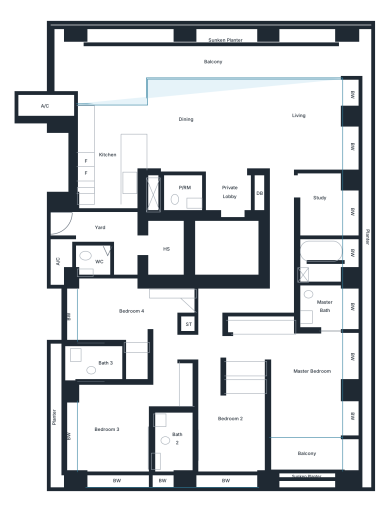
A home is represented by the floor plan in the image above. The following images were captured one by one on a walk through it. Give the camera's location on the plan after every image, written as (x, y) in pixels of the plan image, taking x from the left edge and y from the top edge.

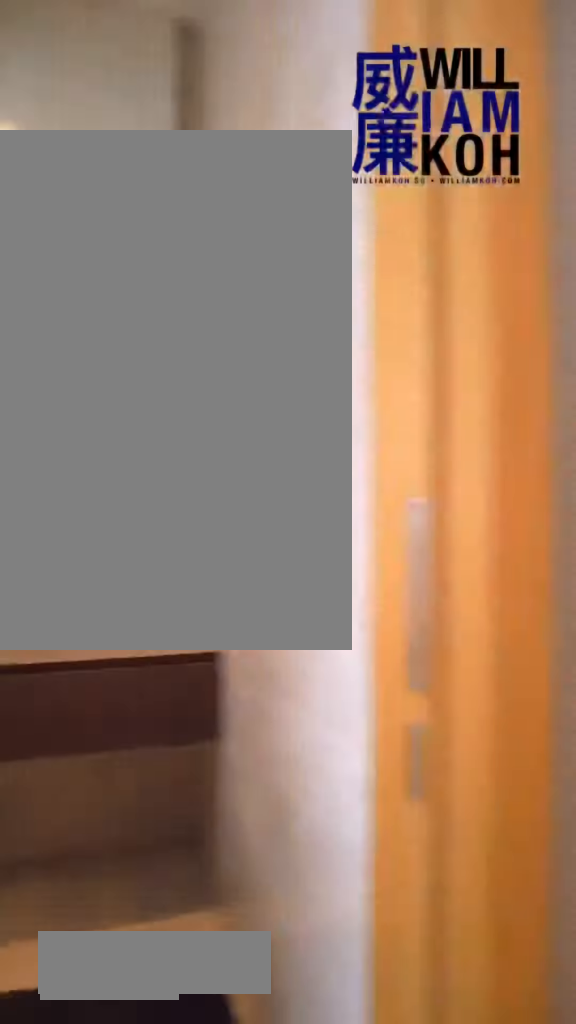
(207, 426)
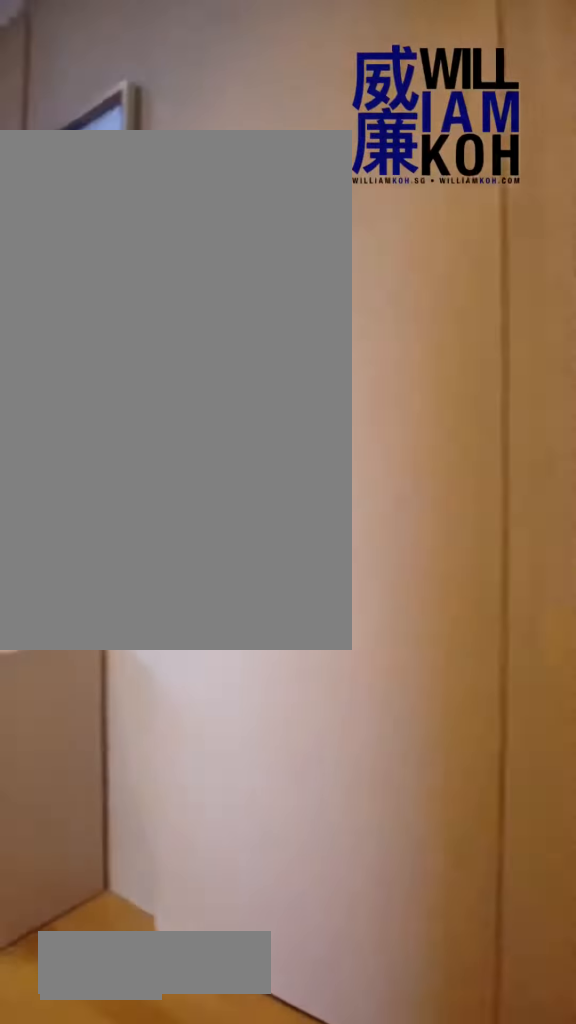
(150, 317)
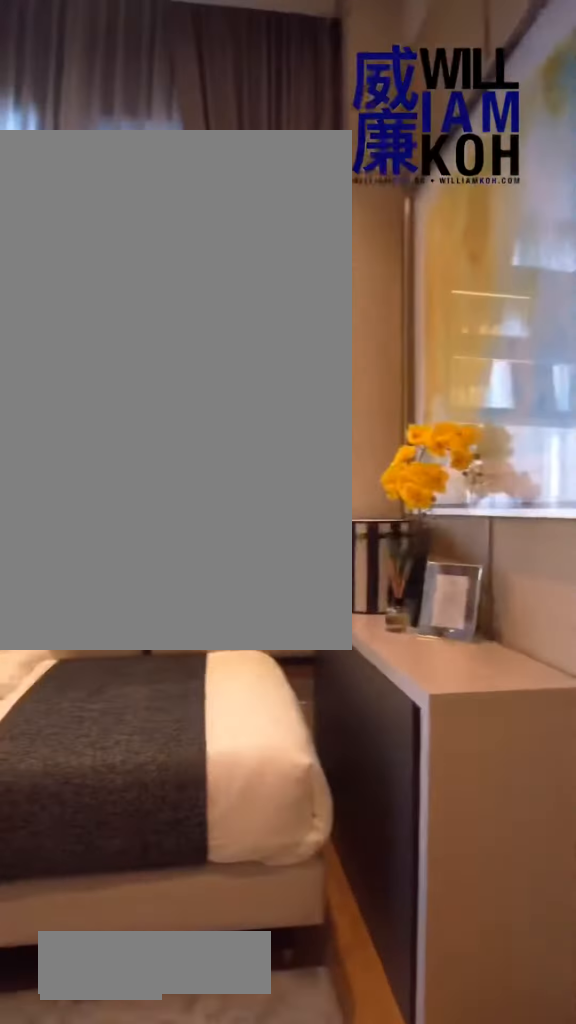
(138, 317)
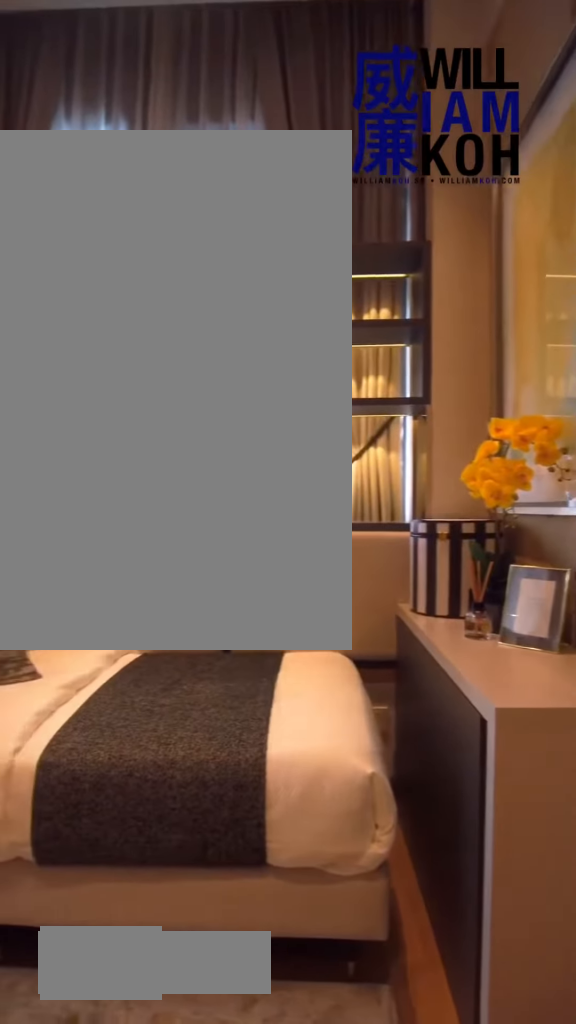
(138, 317)
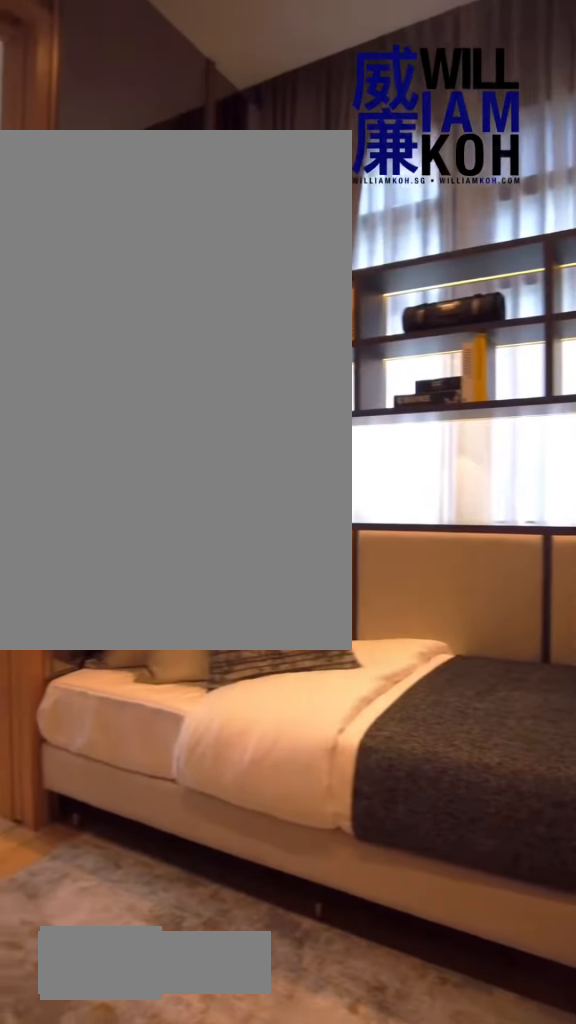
(138, 317)
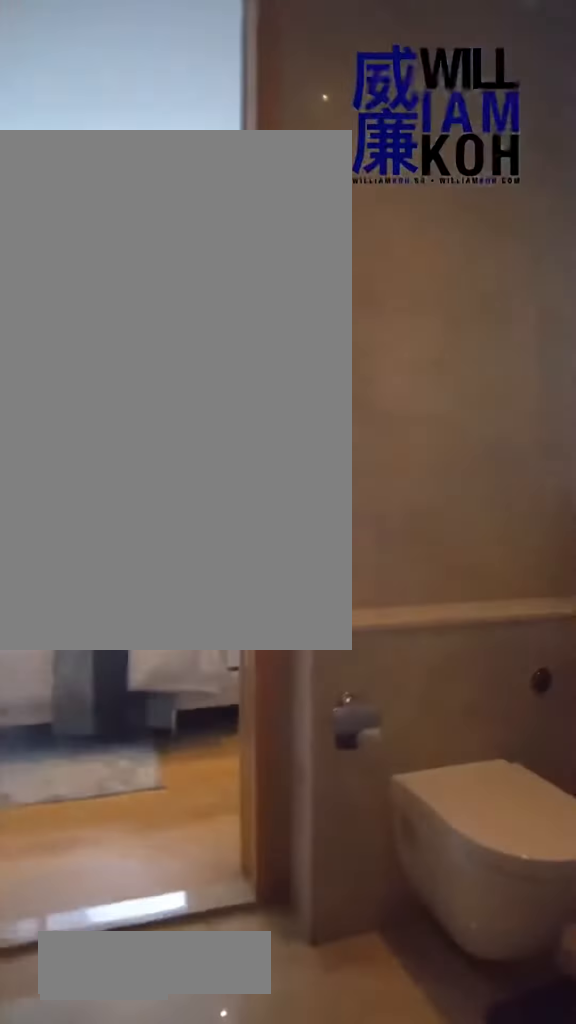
(113, 341)
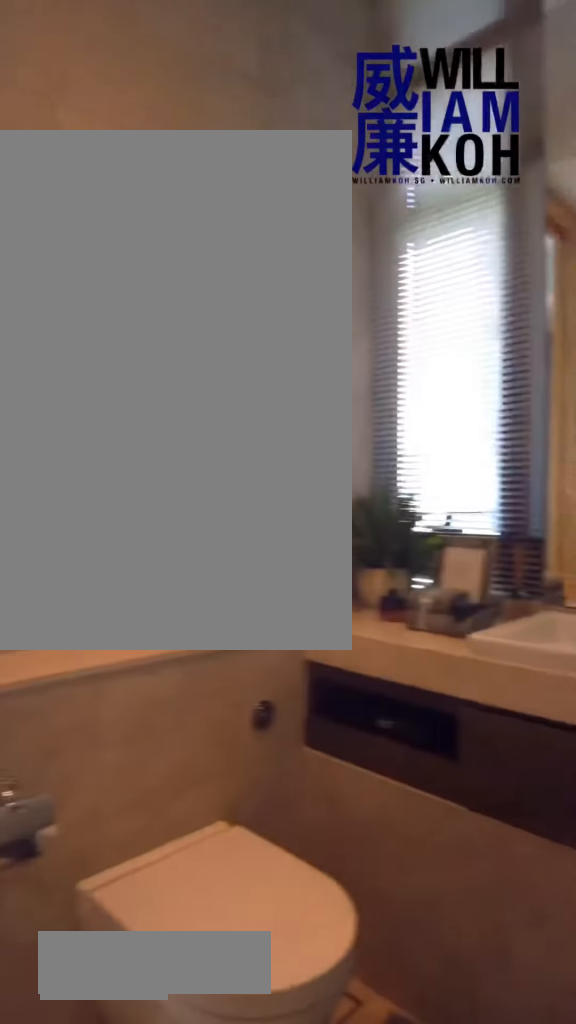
(111, 363)
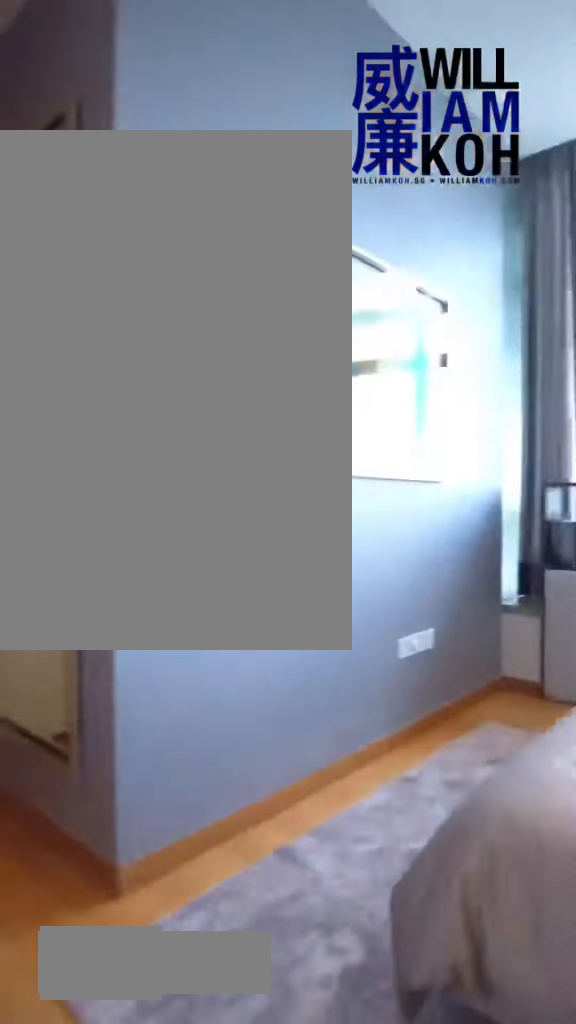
(113, 389)
